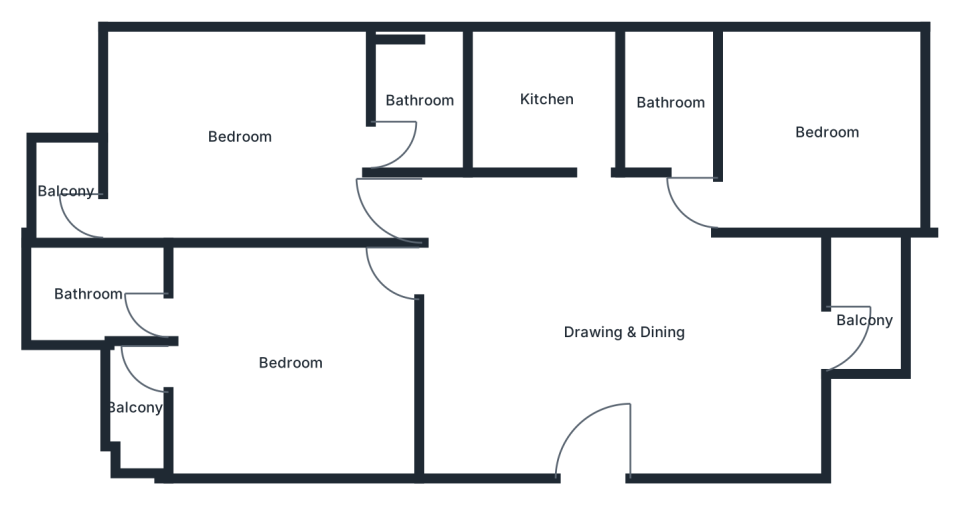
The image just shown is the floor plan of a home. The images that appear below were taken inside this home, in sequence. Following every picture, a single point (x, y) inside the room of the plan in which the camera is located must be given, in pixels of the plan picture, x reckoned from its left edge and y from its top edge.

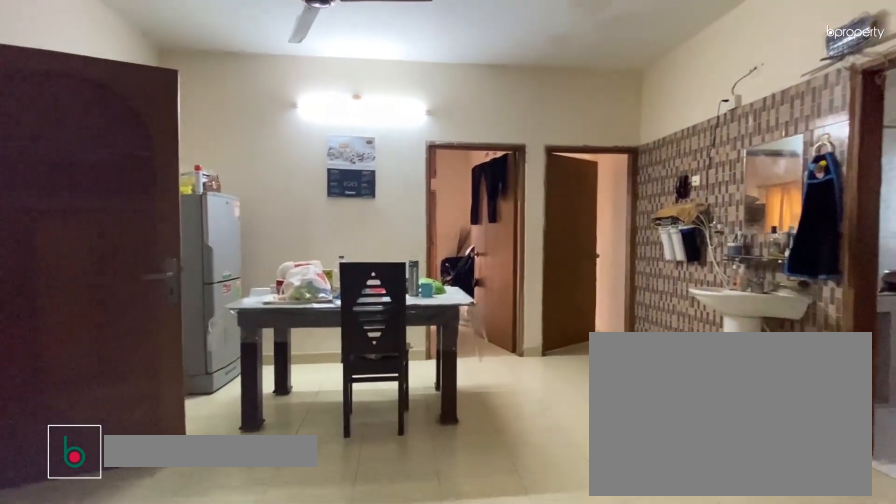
(624, 331)
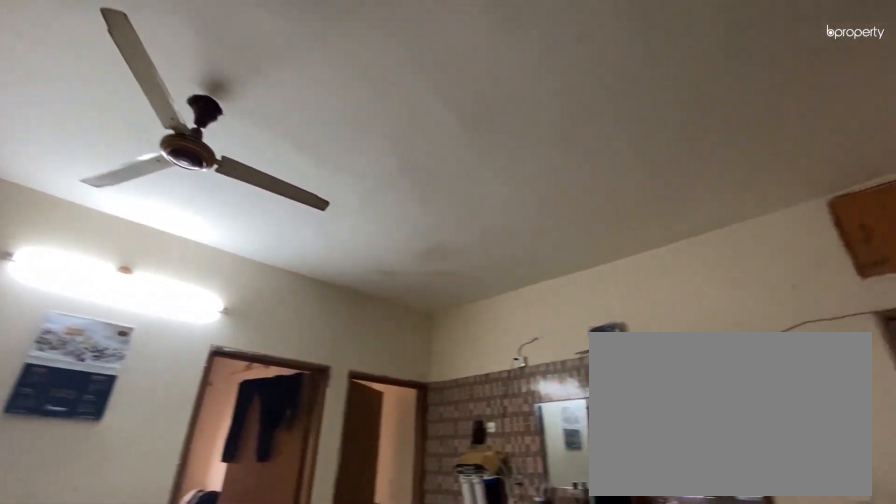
(624, 331)
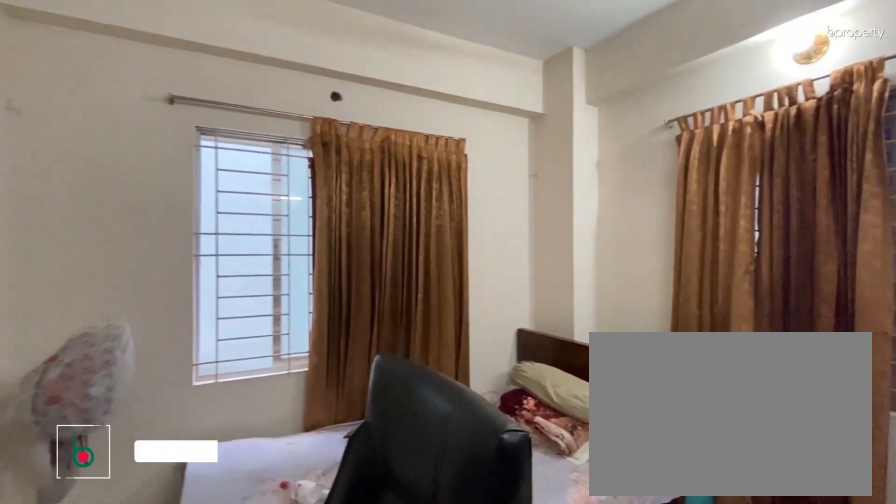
(827, 132)
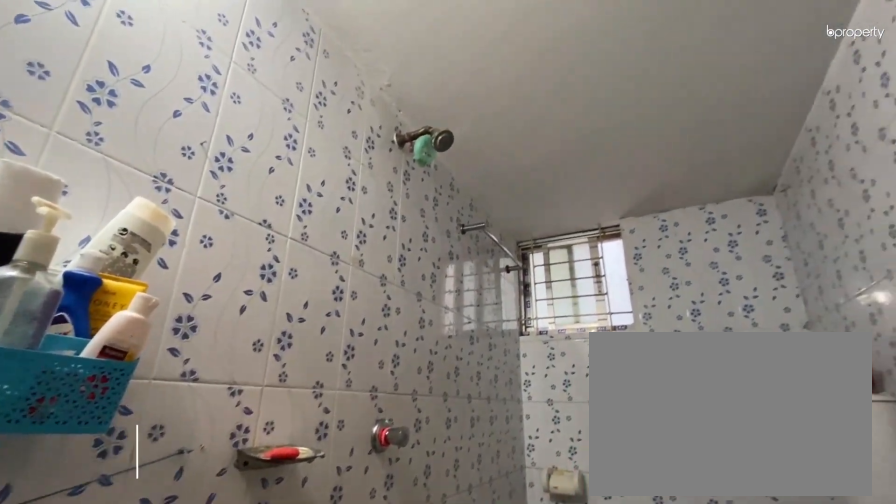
(671, 104)
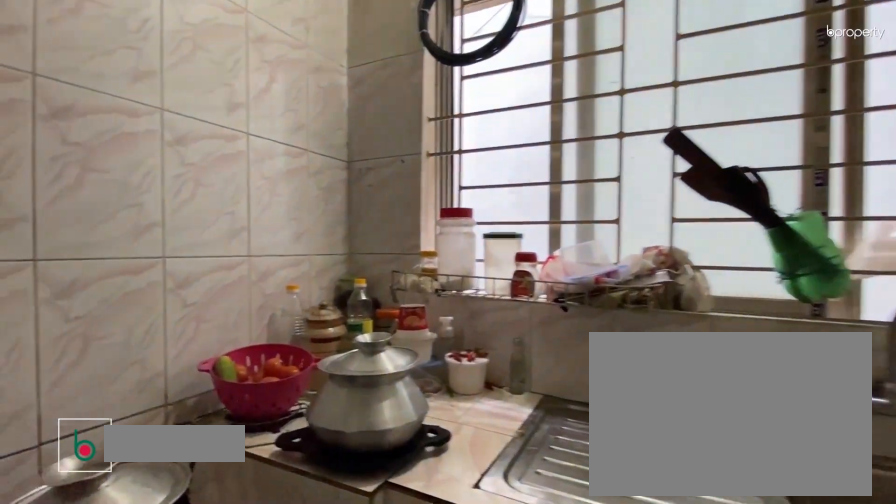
(548, 100)
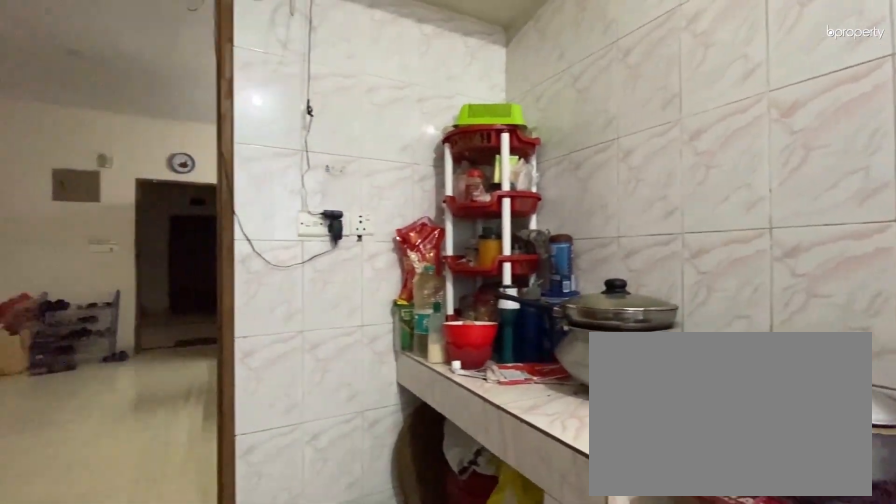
(548, 100)
